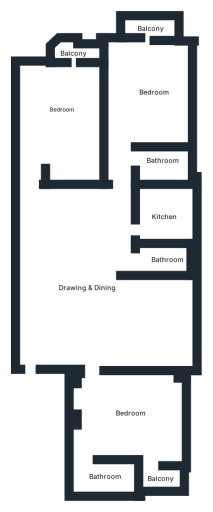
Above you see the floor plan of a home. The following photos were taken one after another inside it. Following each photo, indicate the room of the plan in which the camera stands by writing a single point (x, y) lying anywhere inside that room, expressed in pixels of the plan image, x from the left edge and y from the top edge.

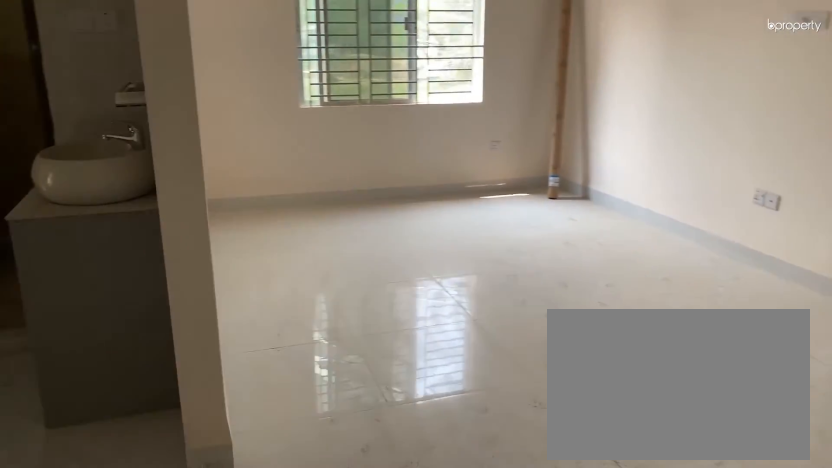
(92, 309)
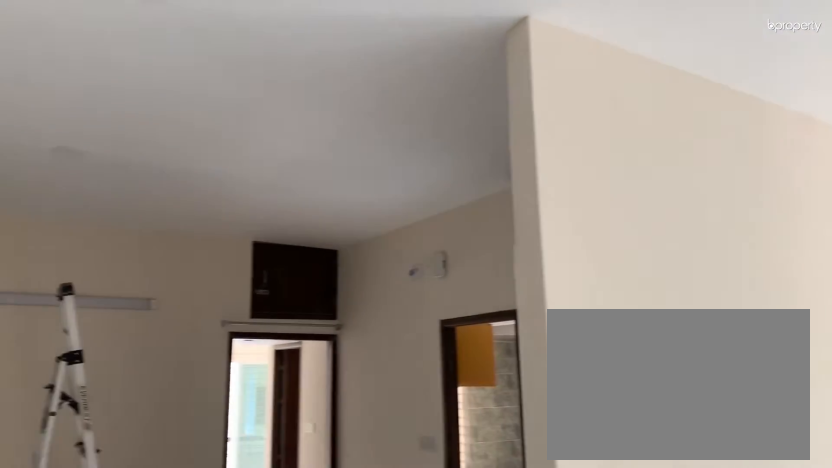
(92, 309)
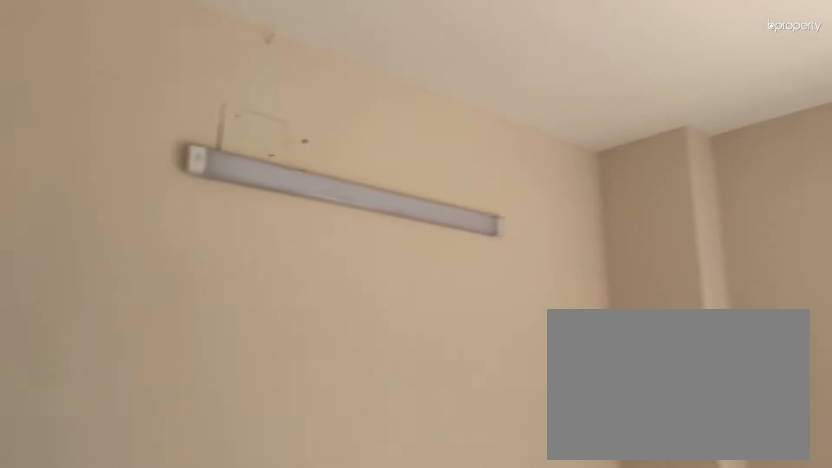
(128, 425)
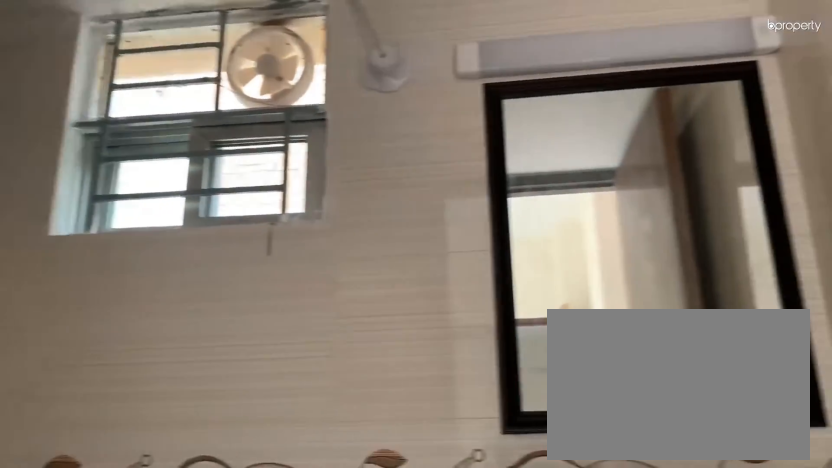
(102, 475)
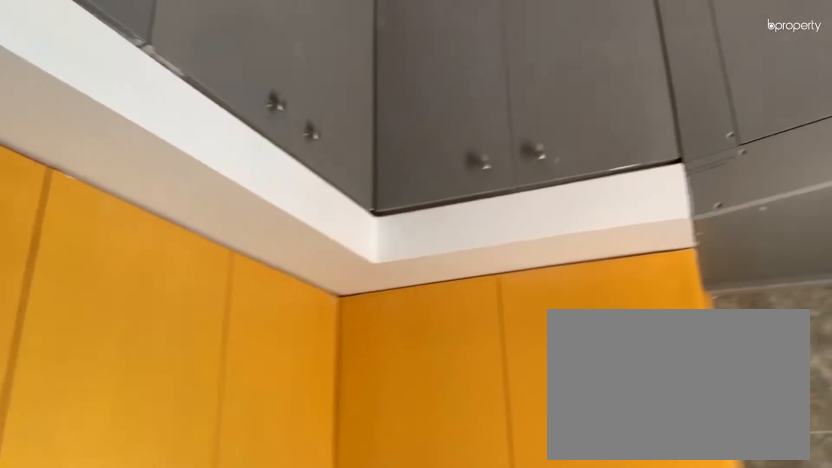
(166, 218)
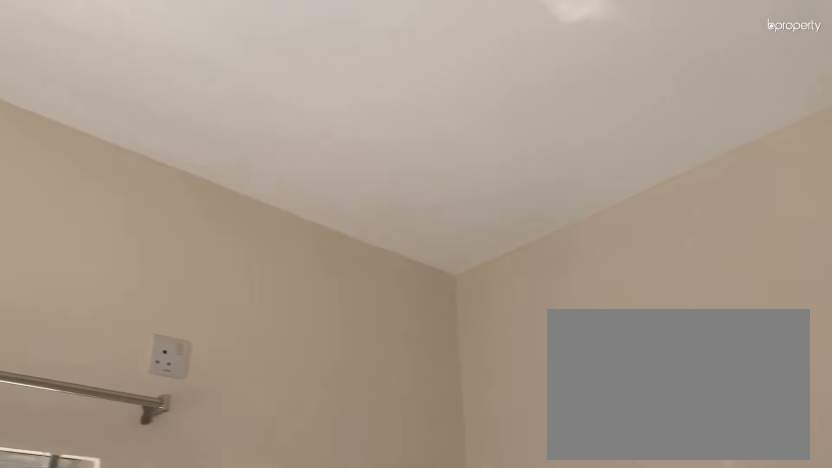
(148, 80)
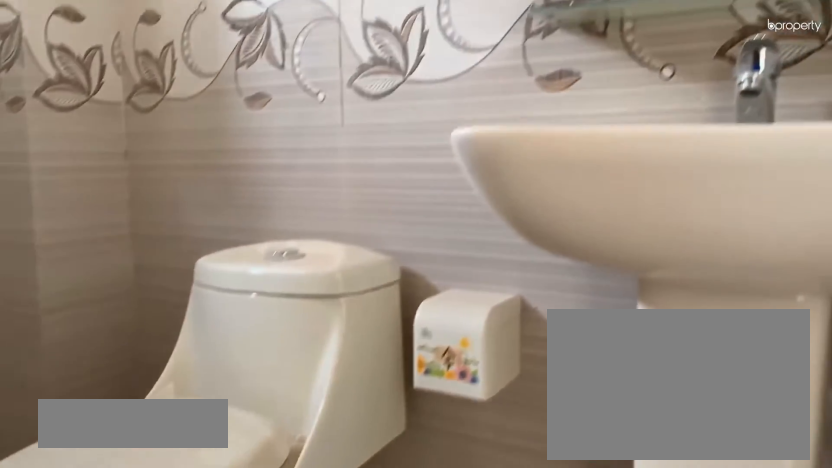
(160, 165)
